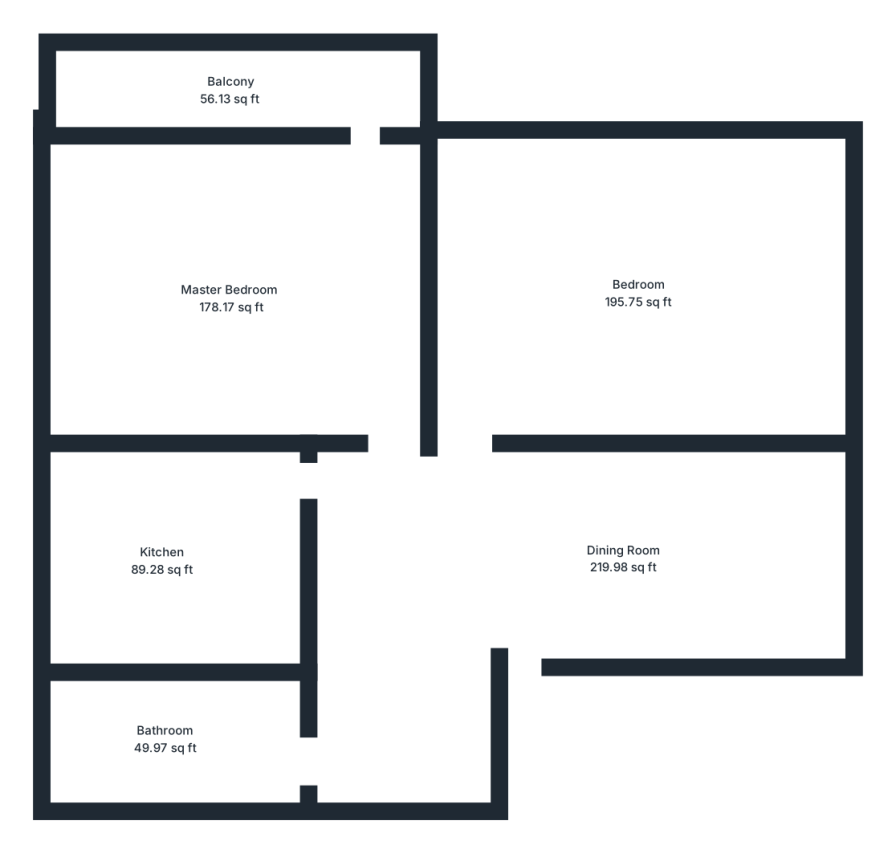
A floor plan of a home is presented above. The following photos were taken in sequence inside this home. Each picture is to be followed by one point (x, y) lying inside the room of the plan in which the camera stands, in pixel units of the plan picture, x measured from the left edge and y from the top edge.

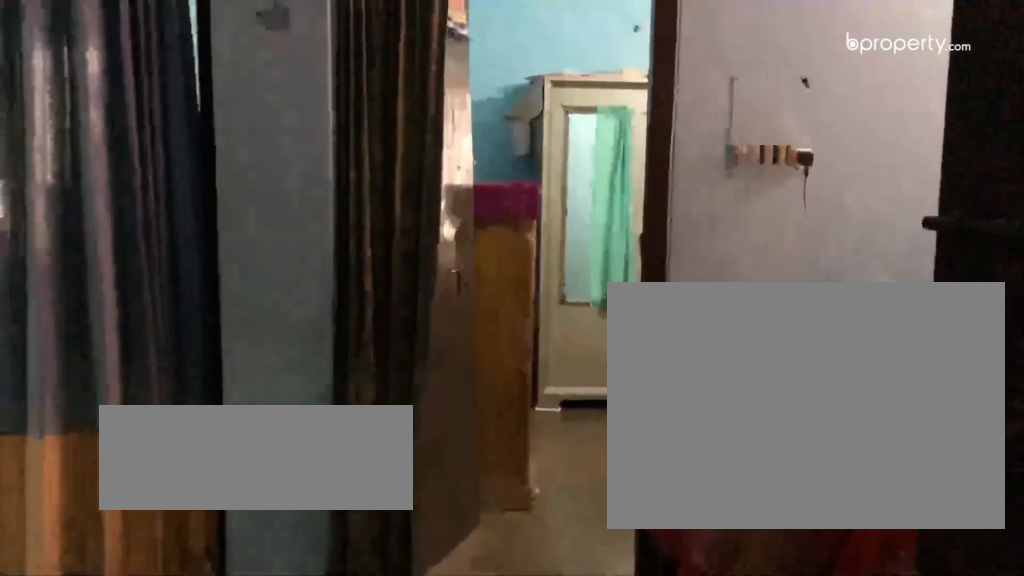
(603, 564)
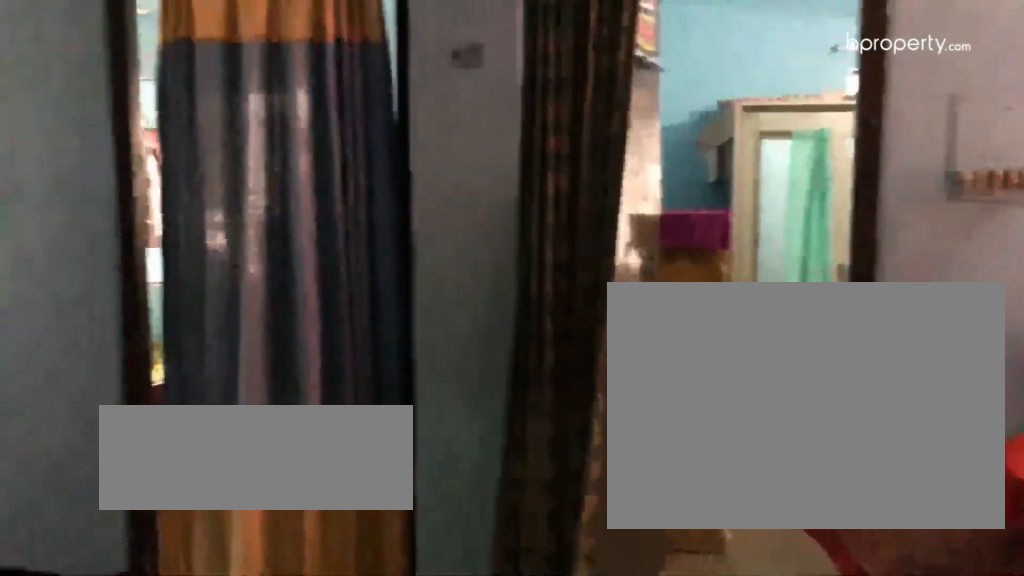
(603, 564)
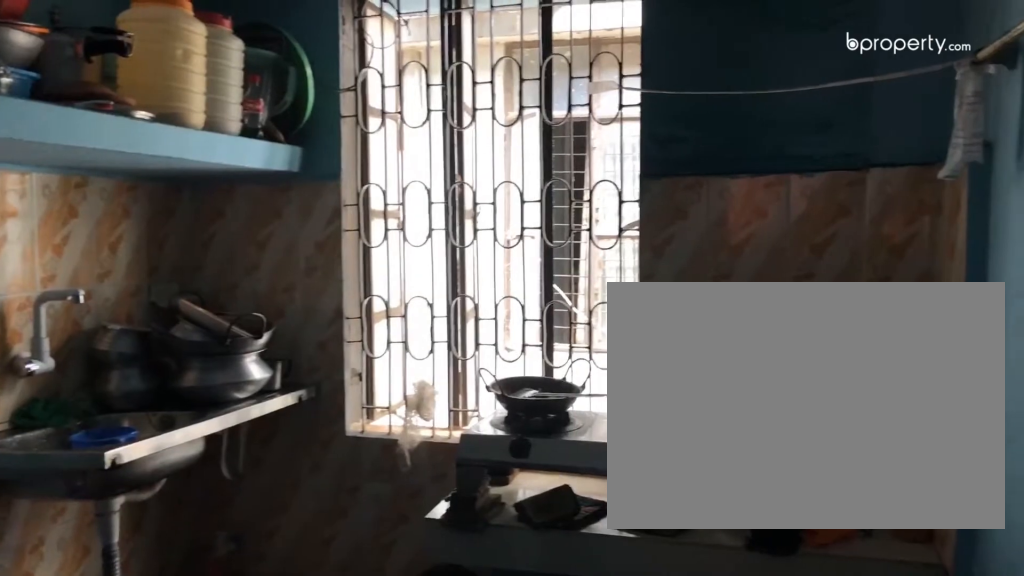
(163, 568)
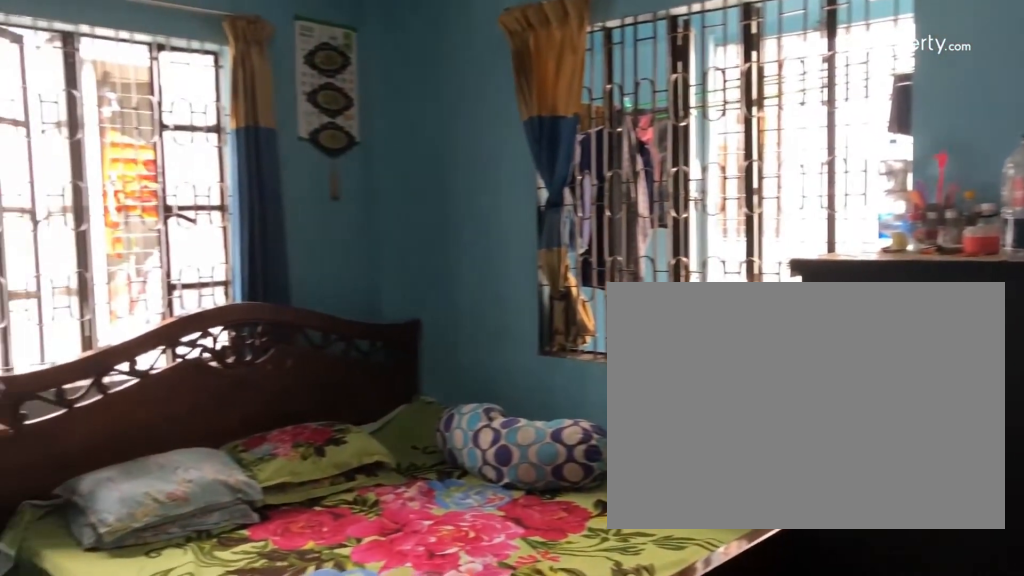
(233, 304)
